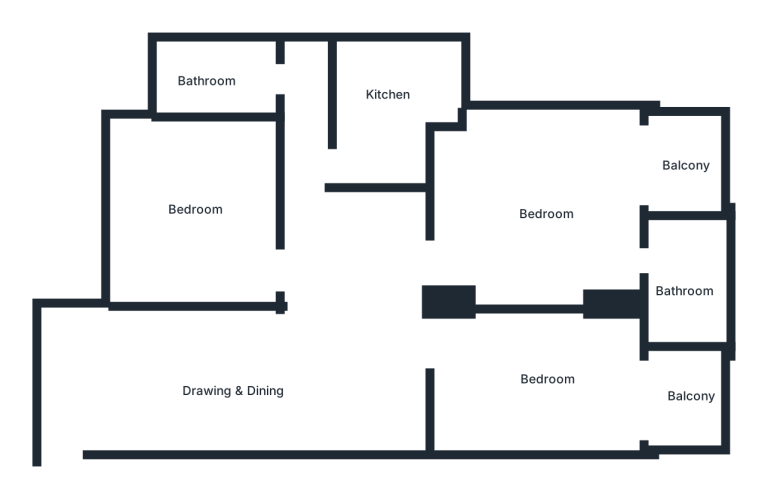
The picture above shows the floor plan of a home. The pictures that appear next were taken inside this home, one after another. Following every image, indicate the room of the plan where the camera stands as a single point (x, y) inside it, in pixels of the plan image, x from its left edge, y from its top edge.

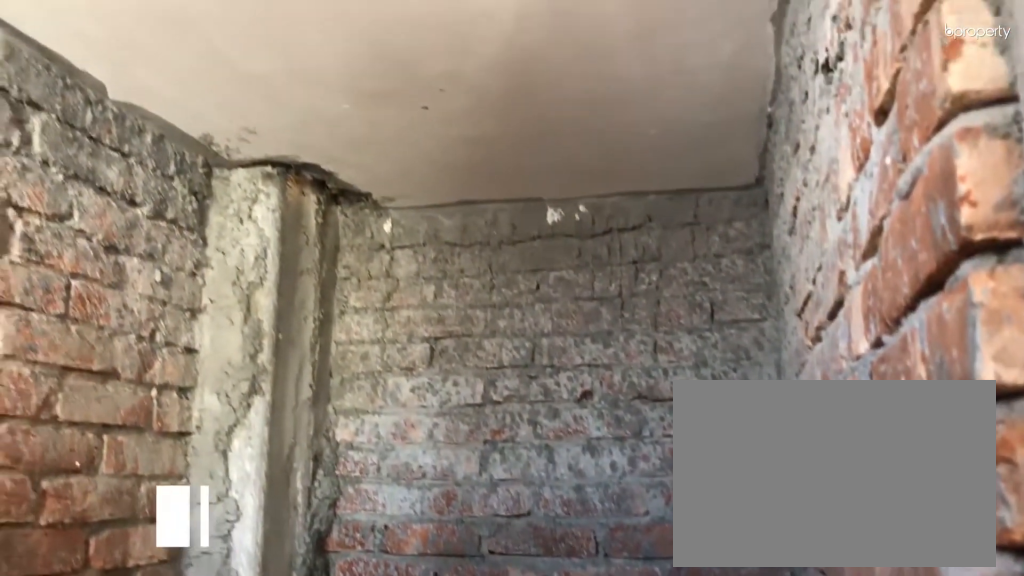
(688, 288)
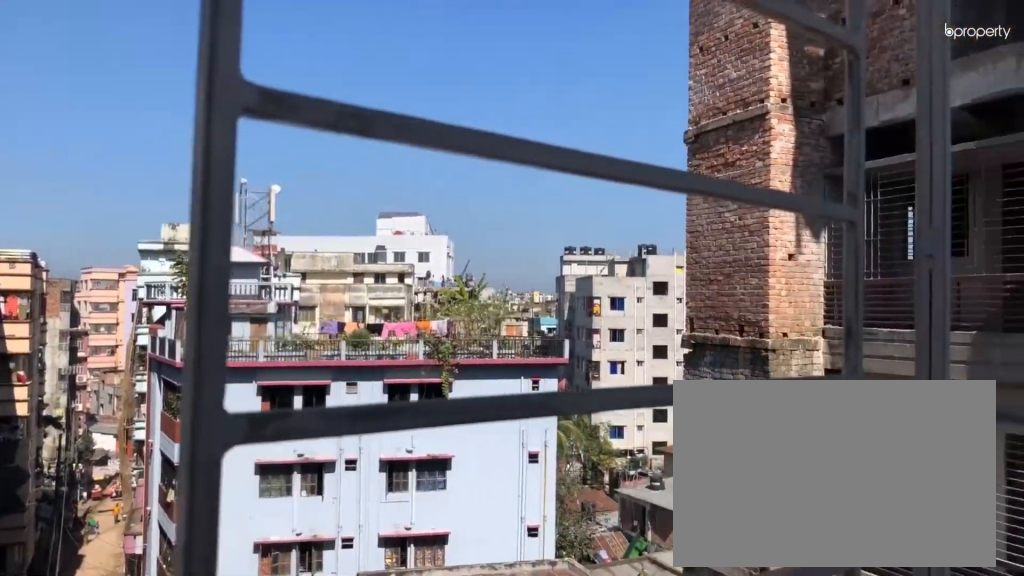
(691, 159)
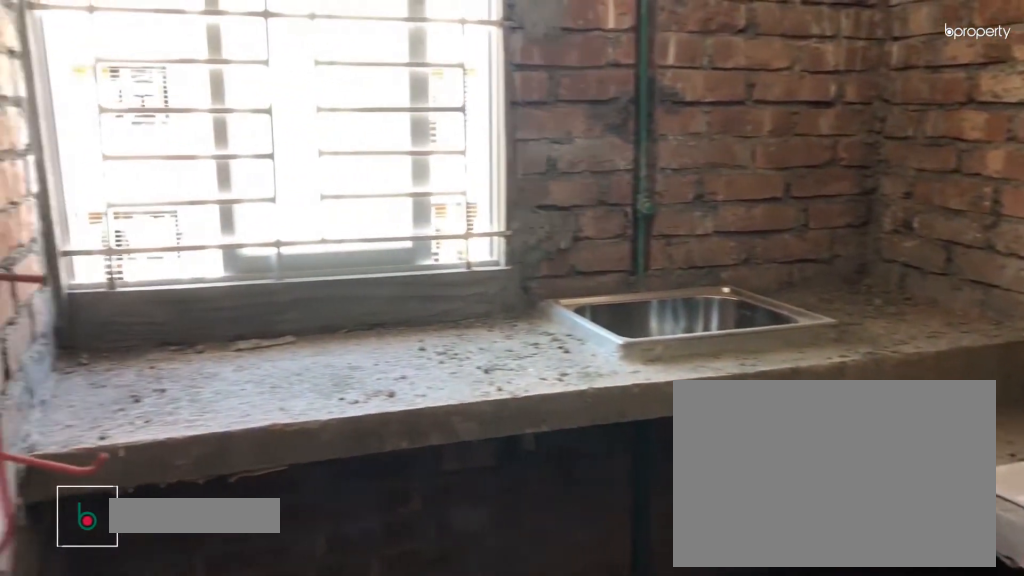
(383, 100)
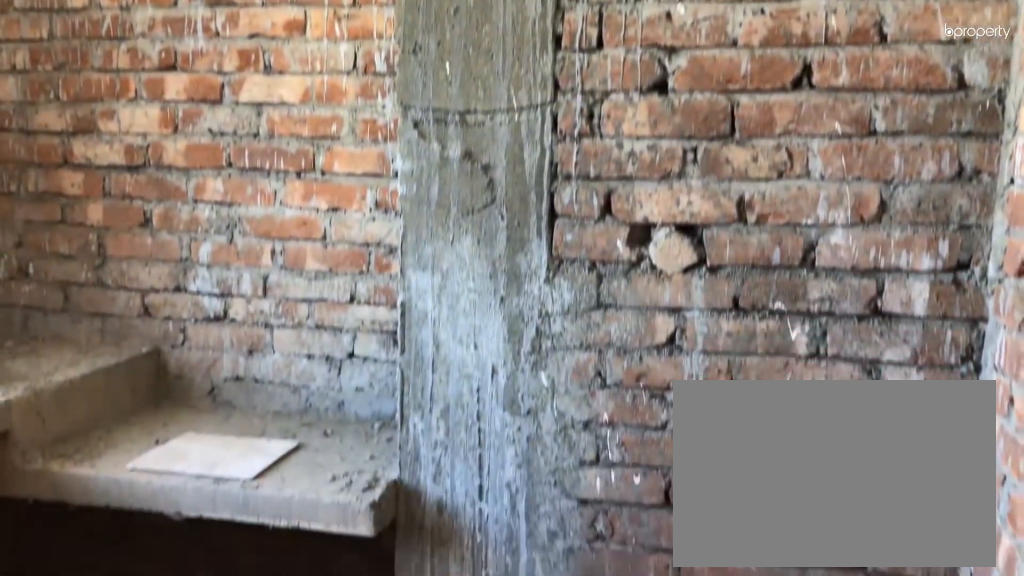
(383, 100)
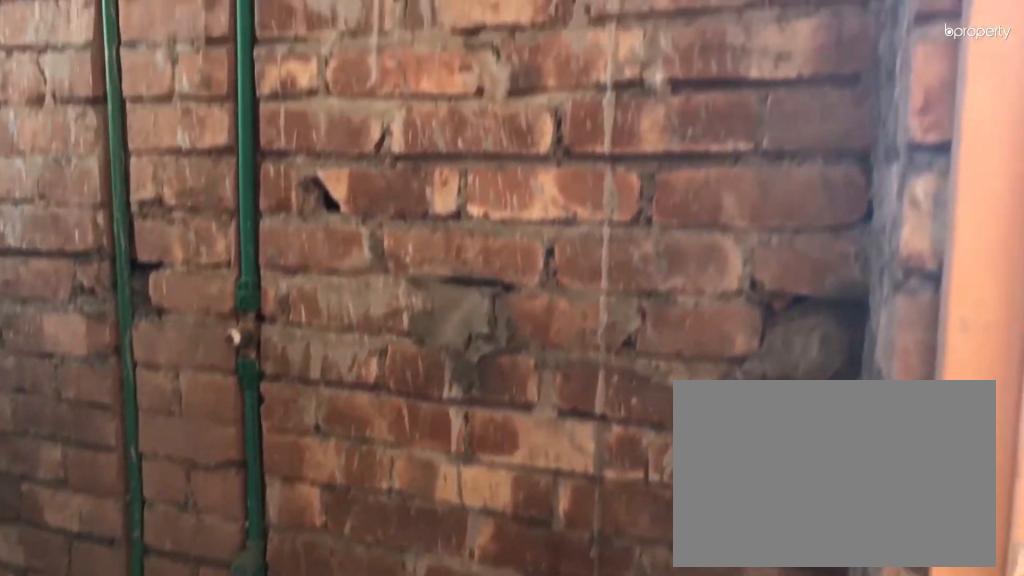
(221, 75)
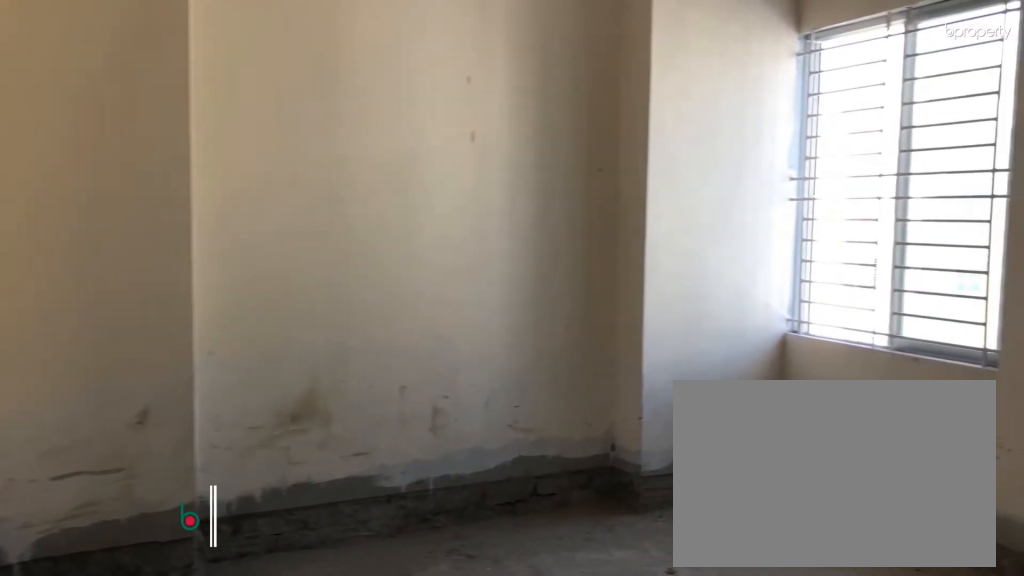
(203, 220)
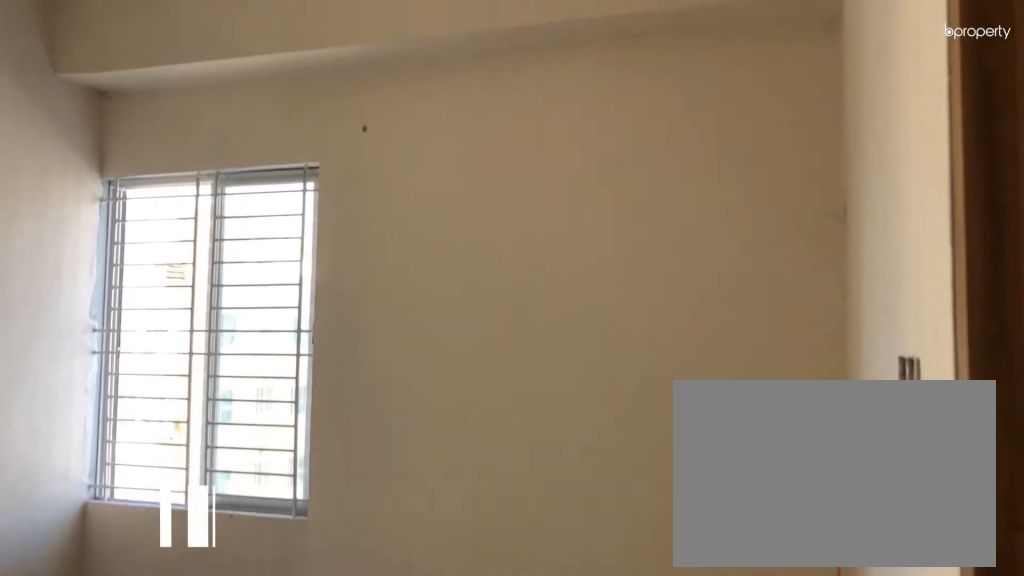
(203, 220)
